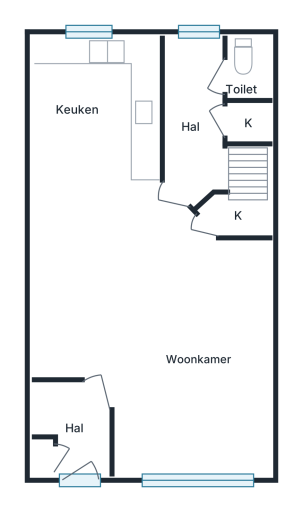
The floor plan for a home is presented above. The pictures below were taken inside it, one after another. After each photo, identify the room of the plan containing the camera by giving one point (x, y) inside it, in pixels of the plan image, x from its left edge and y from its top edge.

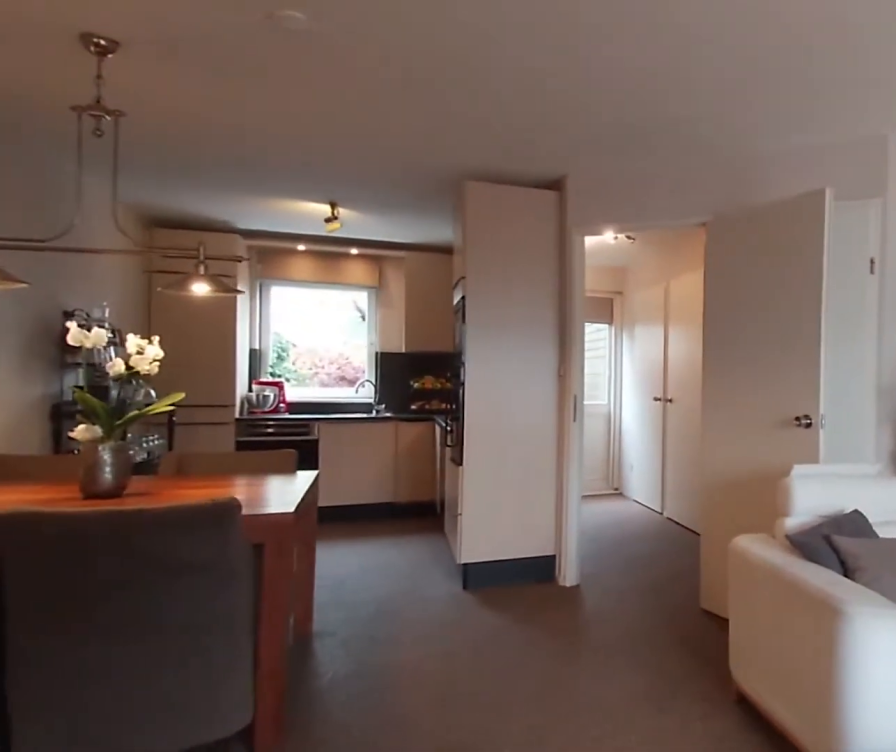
(156, 324)
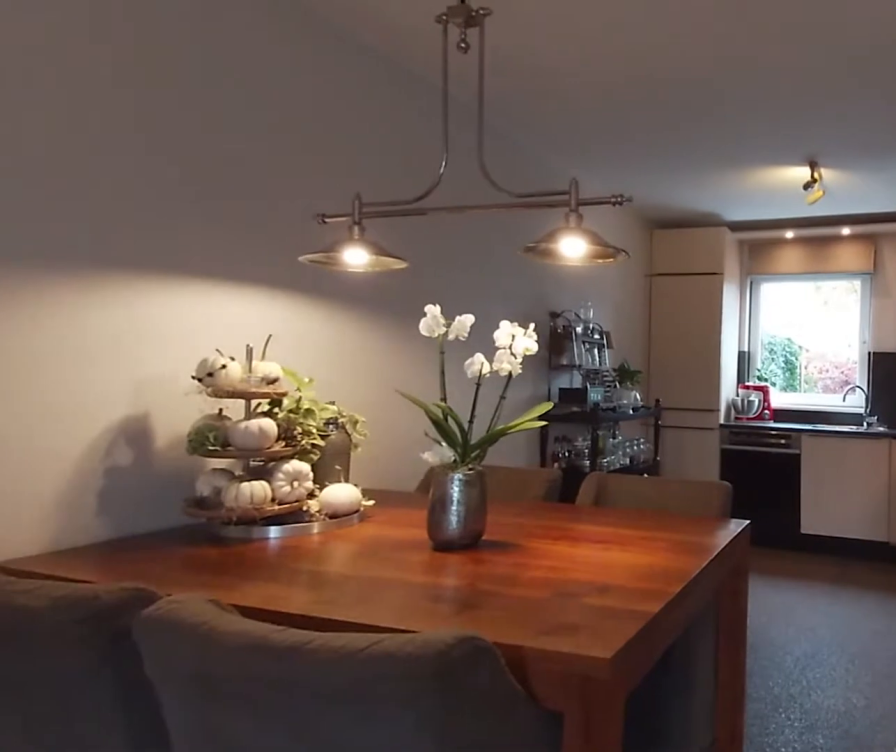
(156, 324)
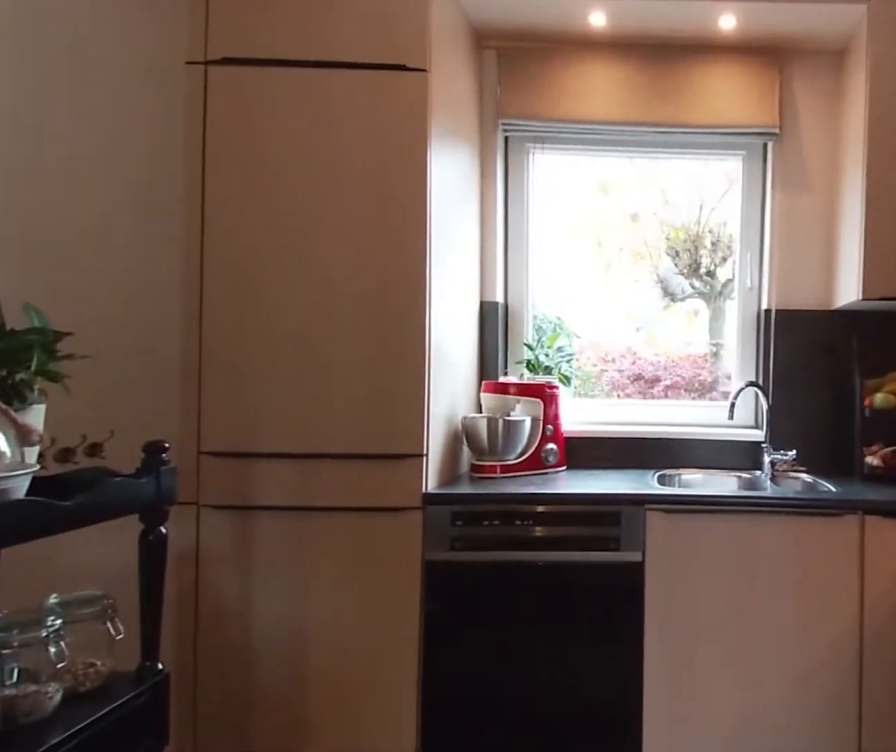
(95, 108)
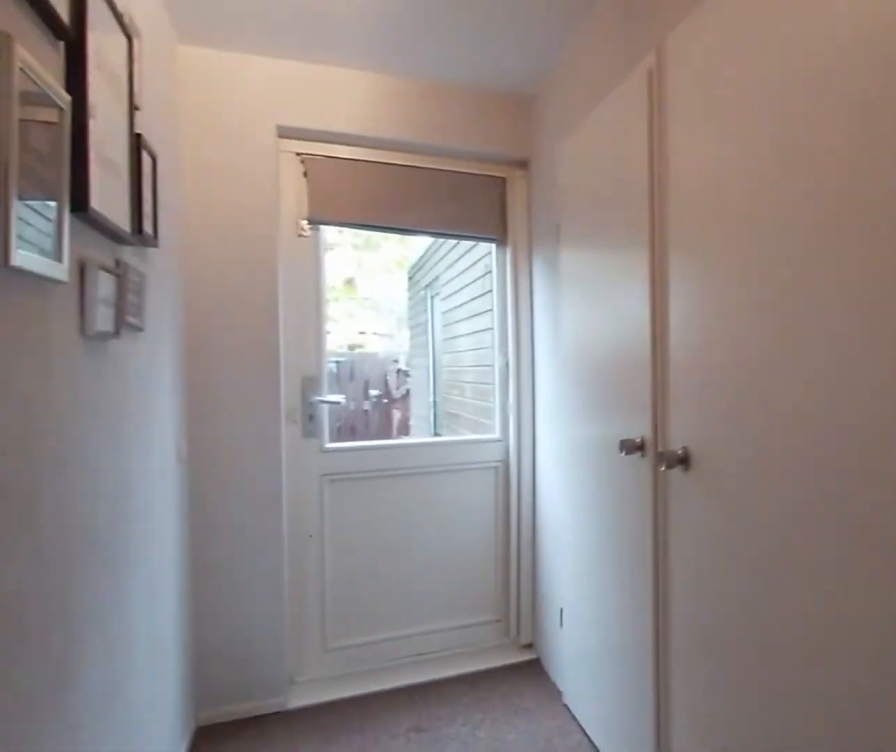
(195, 117)
